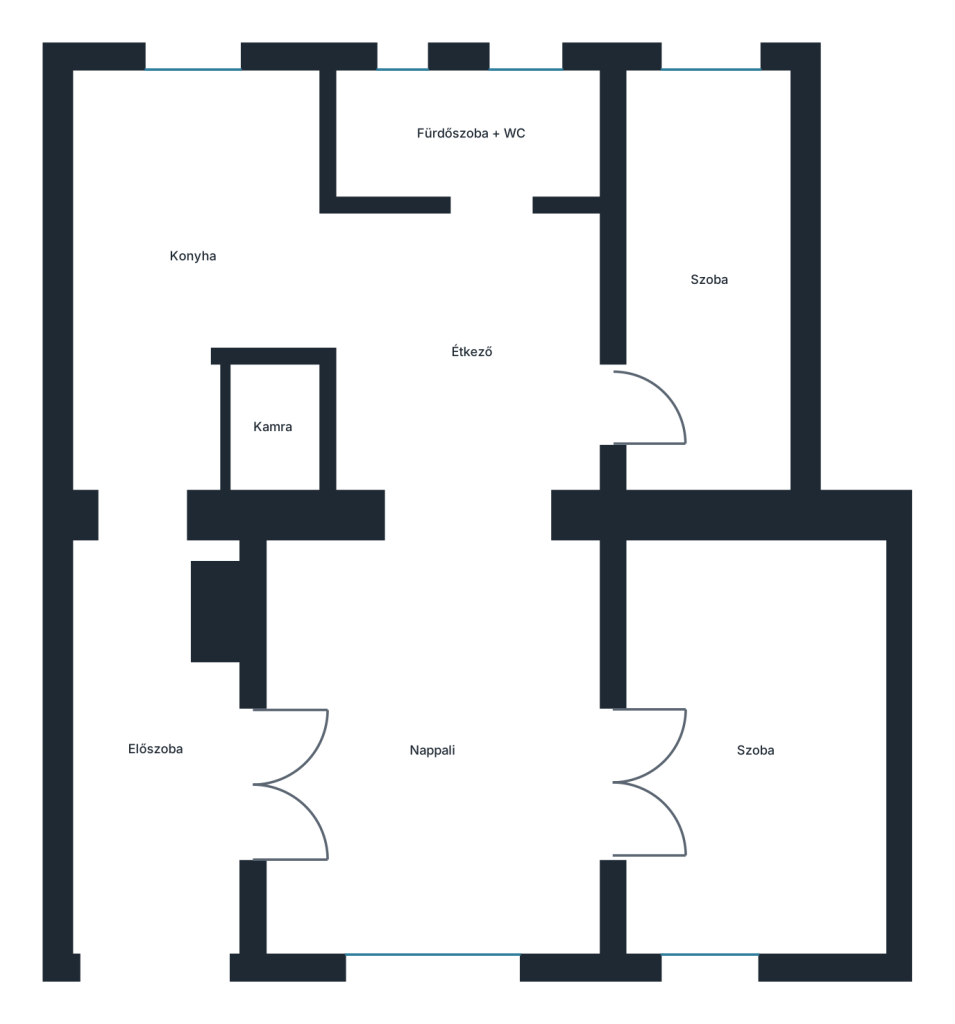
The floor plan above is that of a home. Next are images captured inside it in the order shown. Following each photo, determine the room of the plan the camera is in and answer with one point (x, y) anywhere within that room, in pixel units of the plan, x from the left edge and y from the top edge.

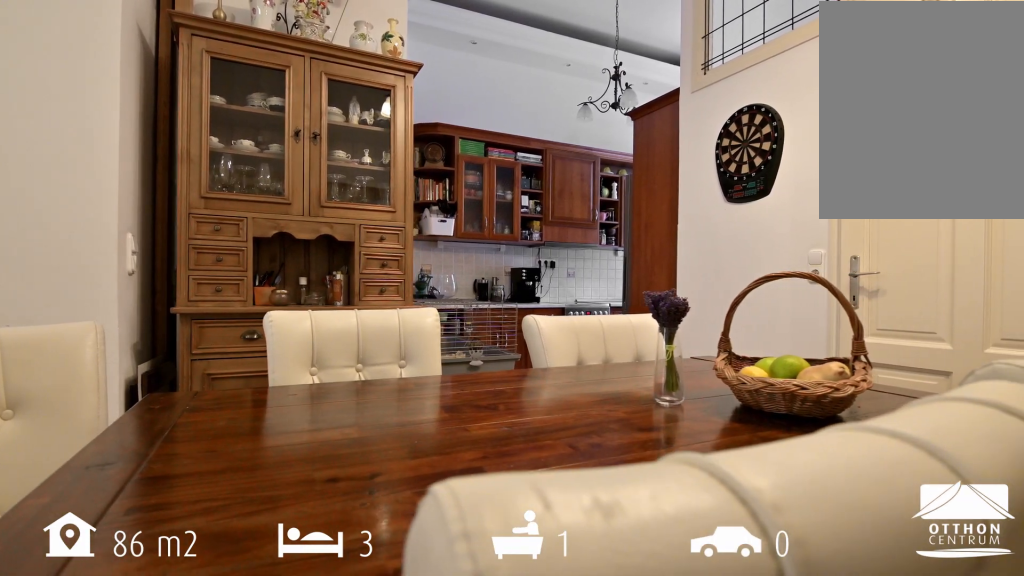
(473, 345)
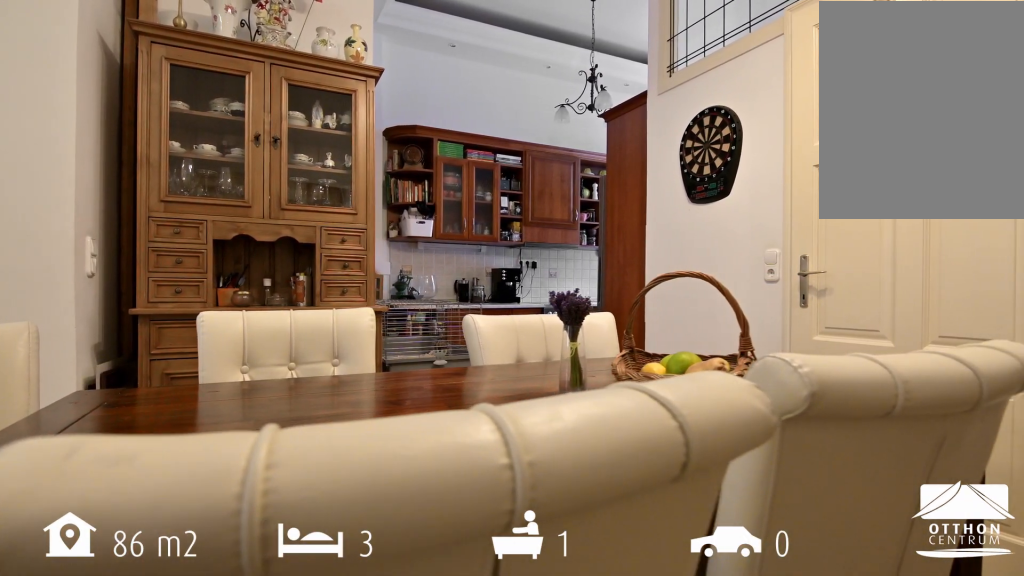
(473, 345)
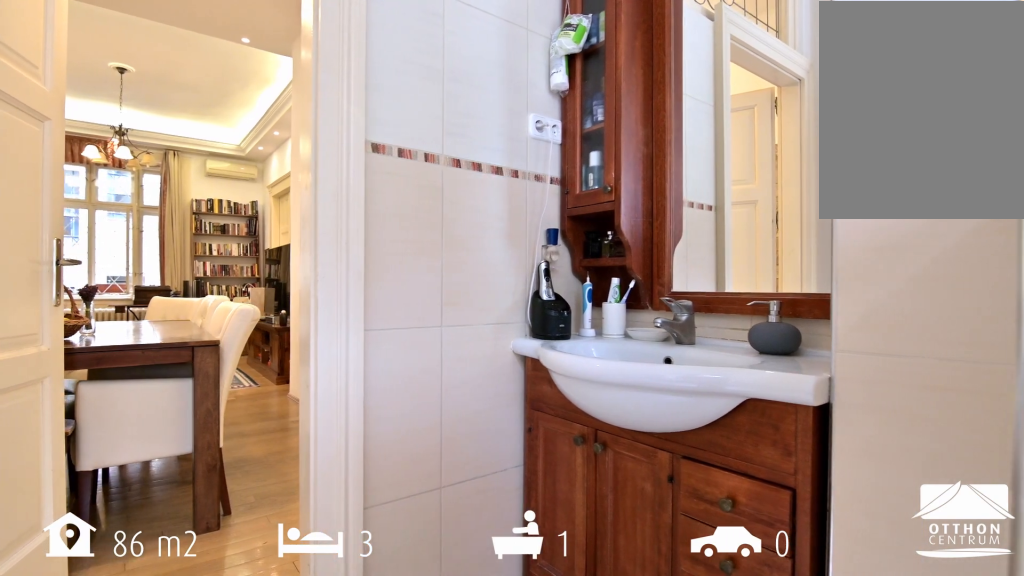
(474, 140)
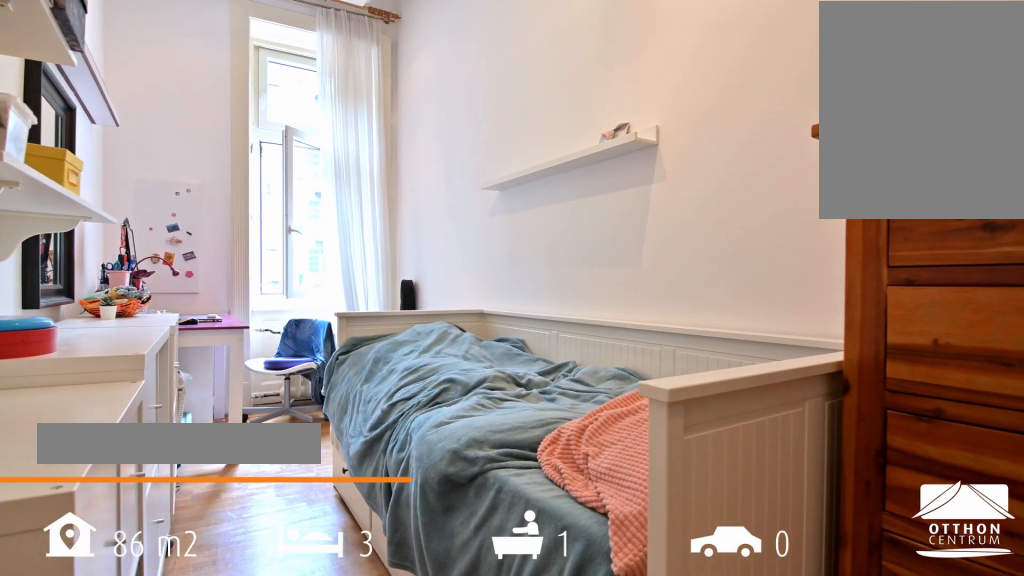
(726, 290)
